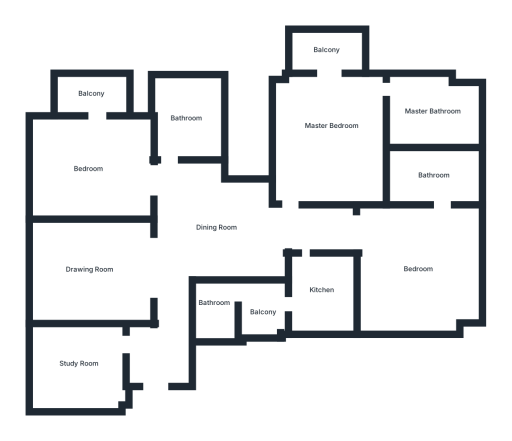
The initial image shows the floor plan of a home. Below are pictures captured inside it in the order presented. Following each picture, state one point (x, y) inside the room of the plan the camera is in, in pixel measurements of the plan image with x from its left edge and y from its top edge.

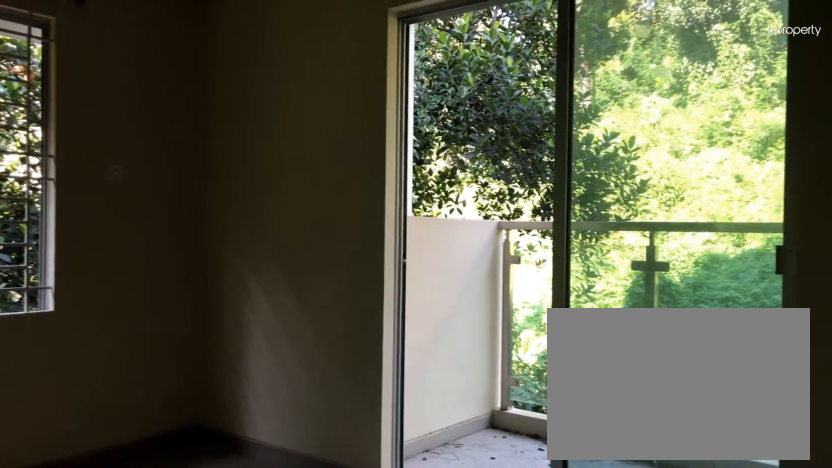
(88, 169)
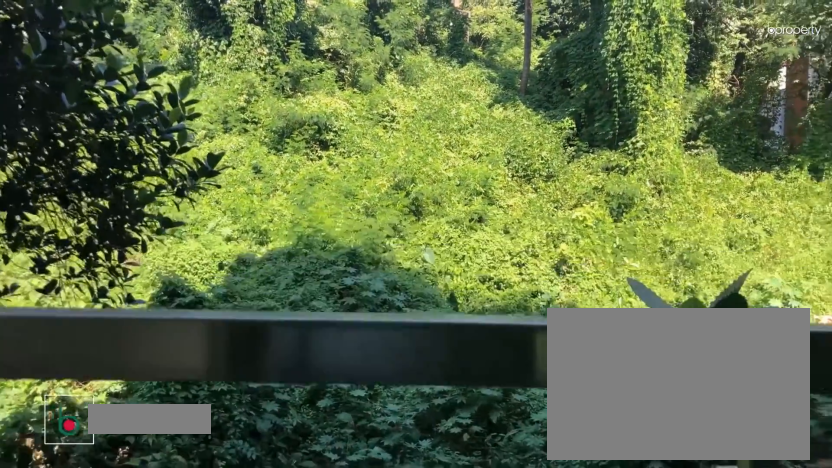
(91, 94)
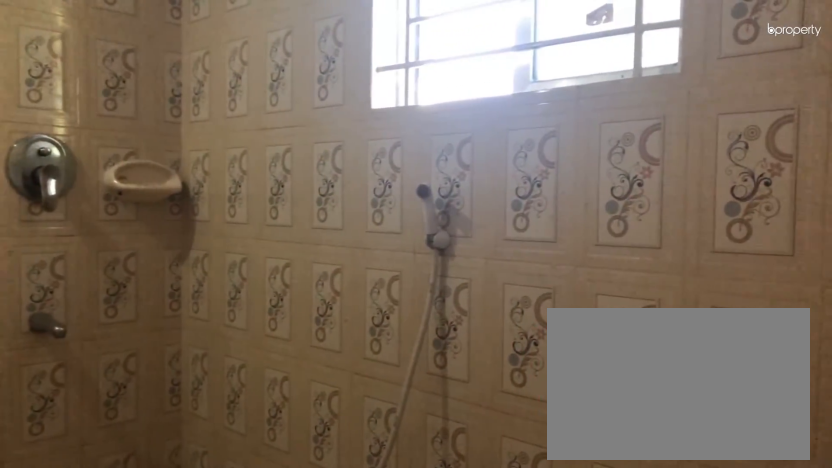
(186, 117)
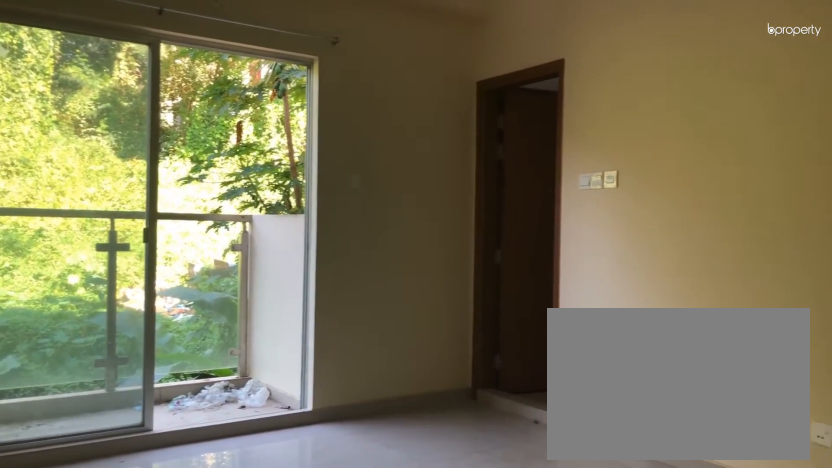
(333, 126)
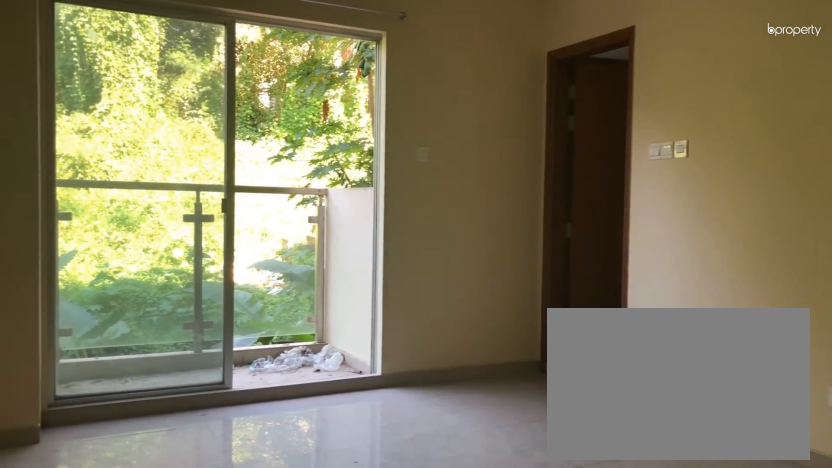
(333, 126)
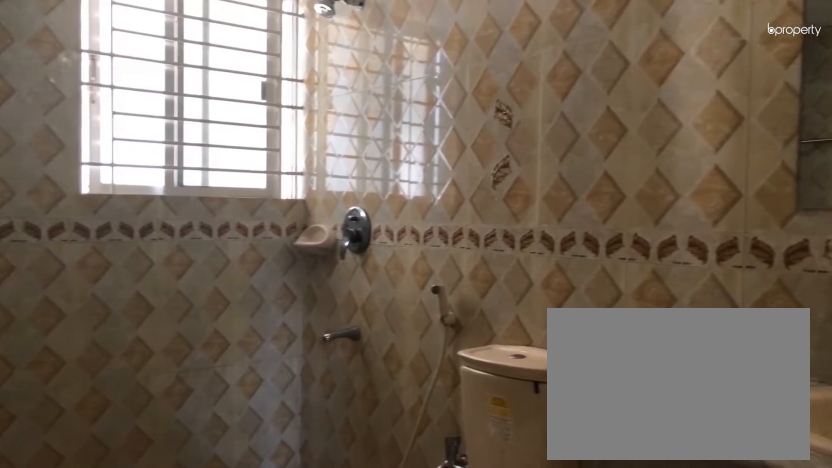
(432, 111)
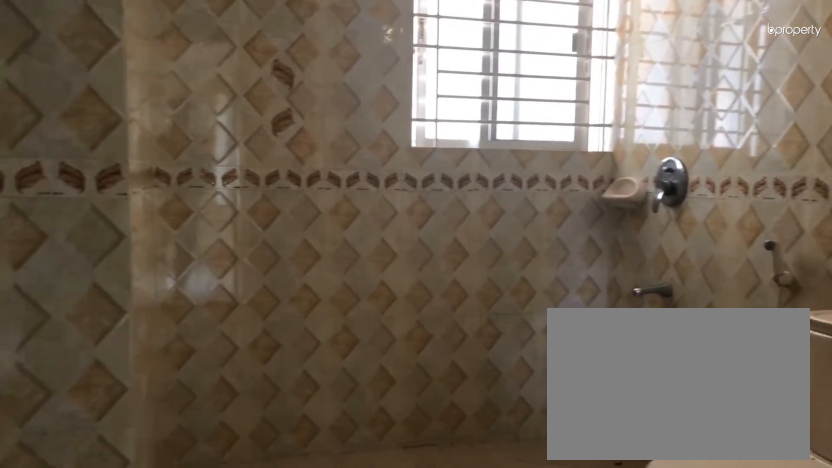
(432, 111)
